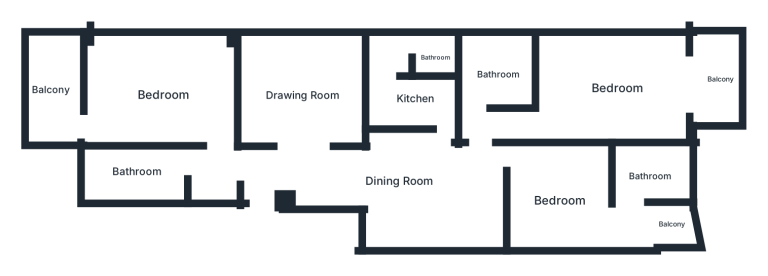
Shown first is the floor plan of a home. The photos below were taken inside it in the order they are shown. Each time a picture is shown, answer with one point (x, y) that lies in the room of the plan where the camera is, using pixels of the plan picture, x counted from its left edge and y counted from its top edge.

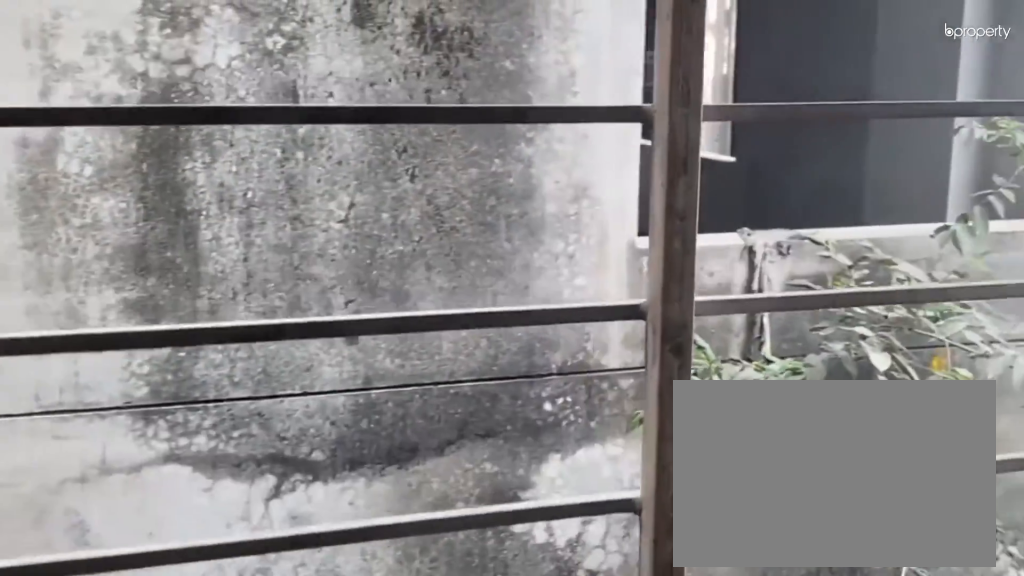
(50, 90)
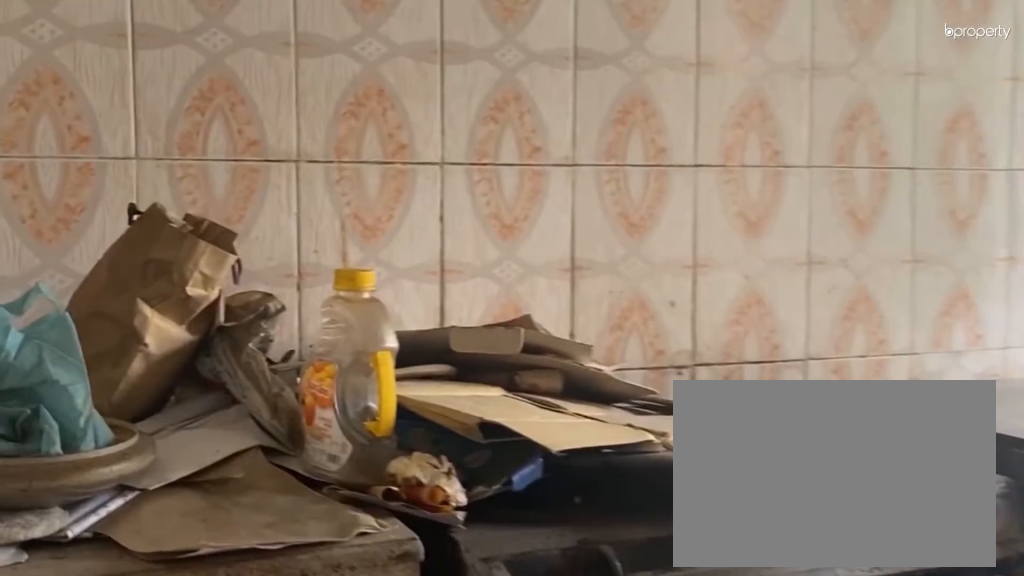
(415, 98)
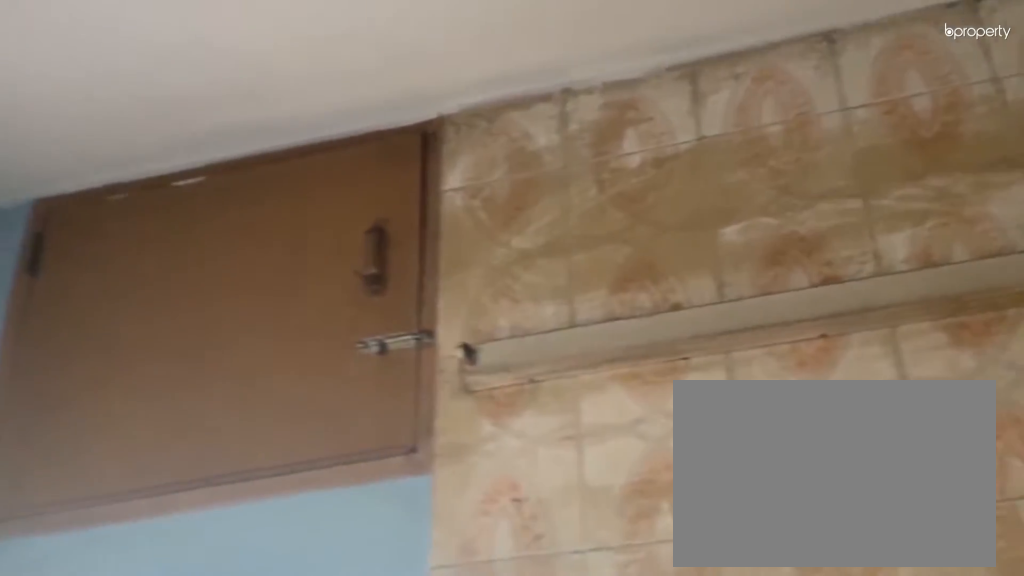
(415, 98)
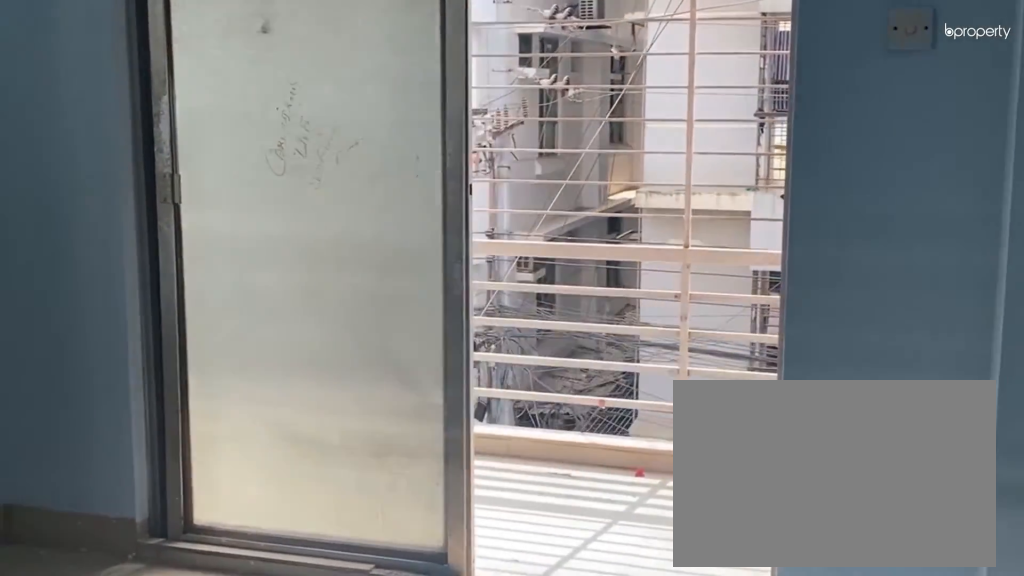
(615, 87)
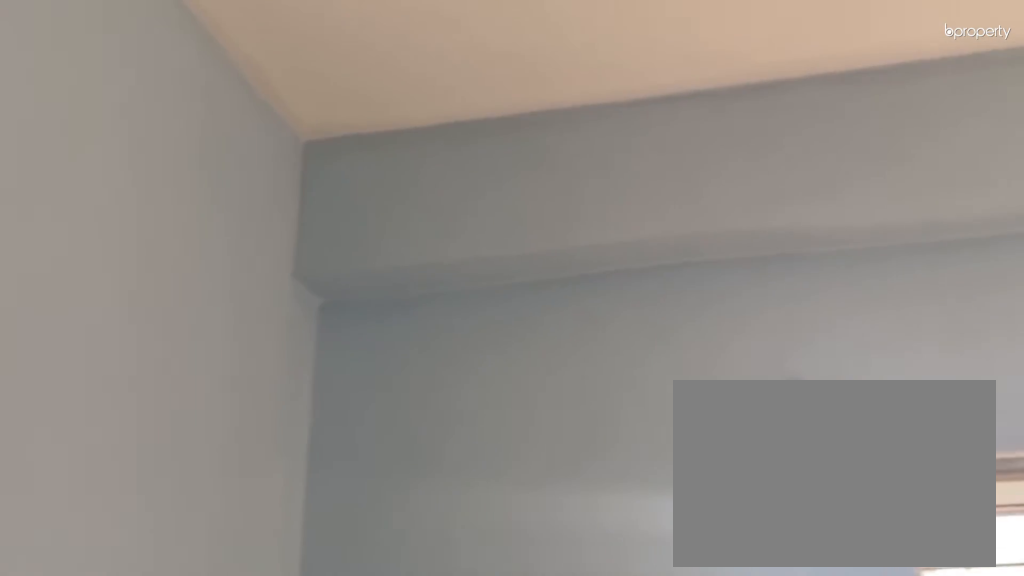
(615, 87)
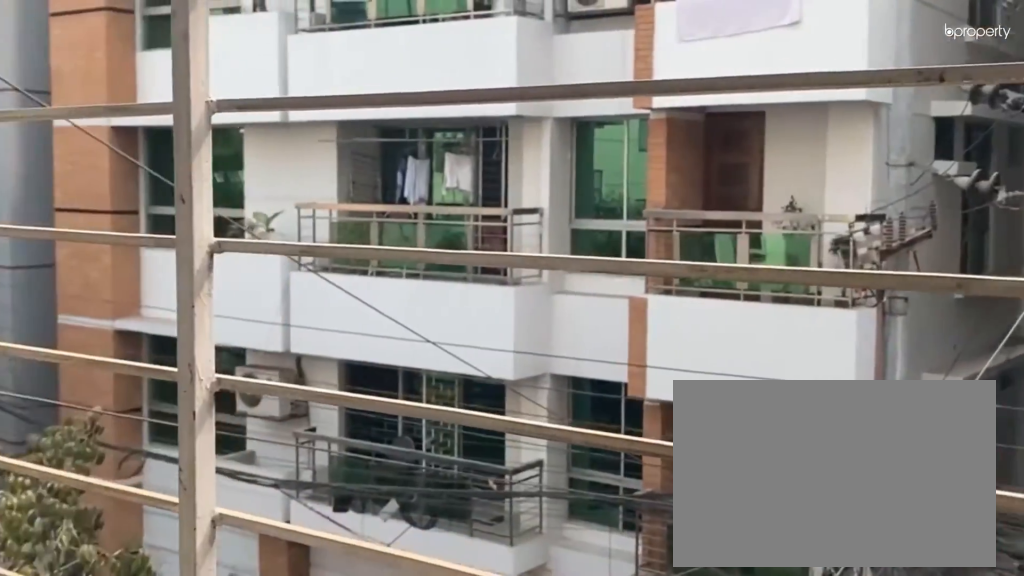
(718, 77)
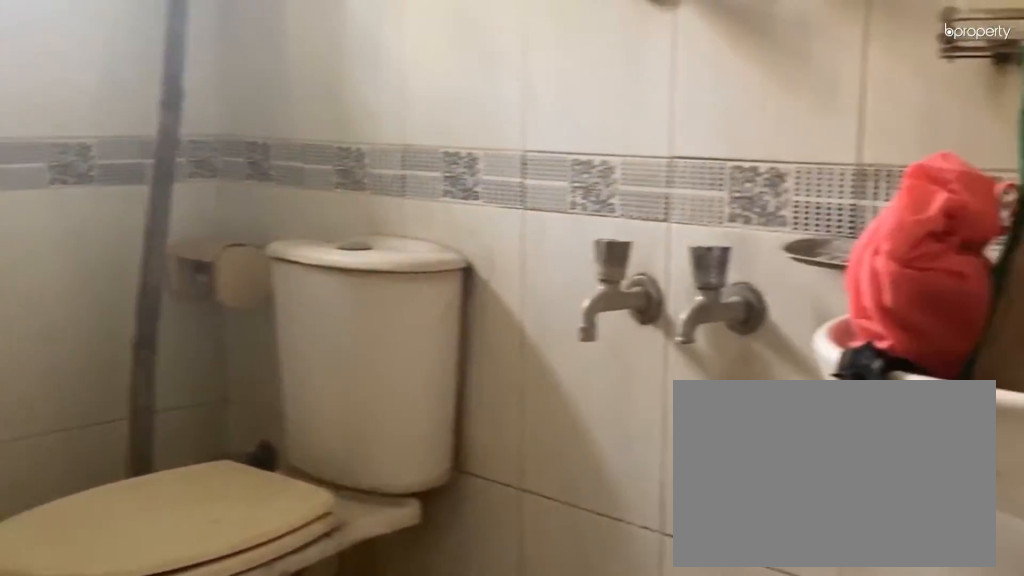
(498, 74)
